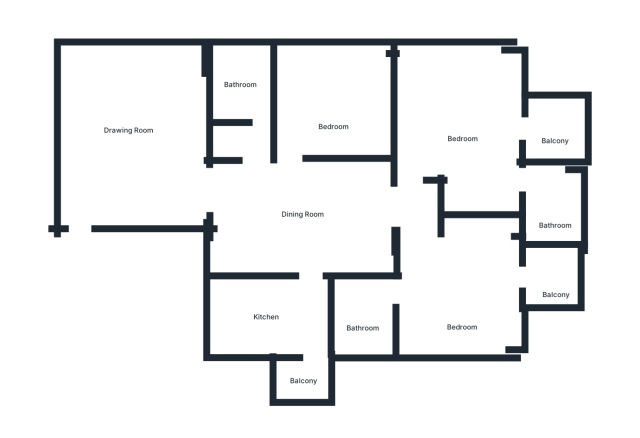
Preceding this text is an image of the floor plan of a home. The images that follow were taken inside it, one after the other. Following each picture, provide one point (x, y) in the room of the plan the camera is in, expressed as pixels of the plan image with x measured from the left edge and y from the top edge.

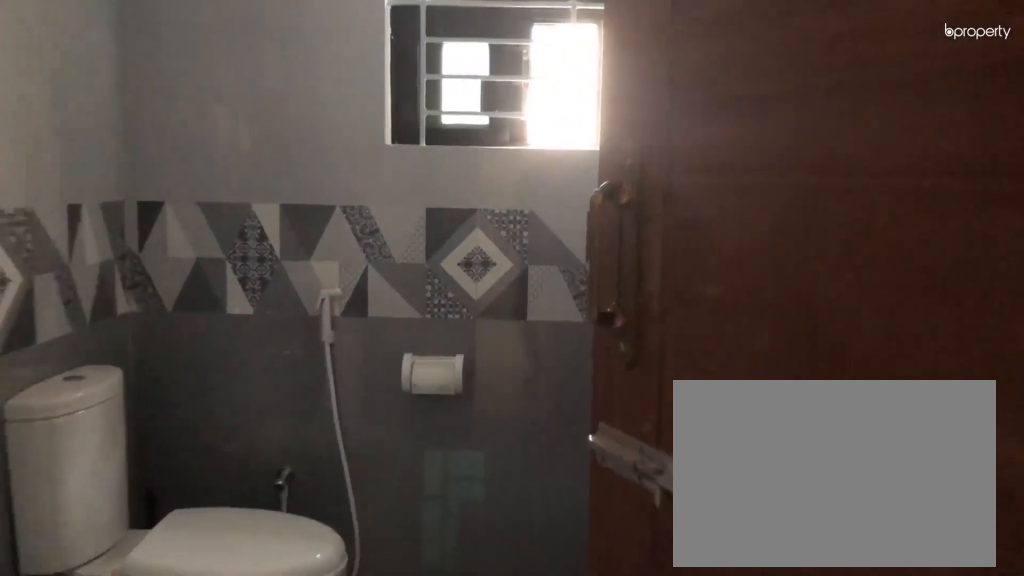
(247, 86)
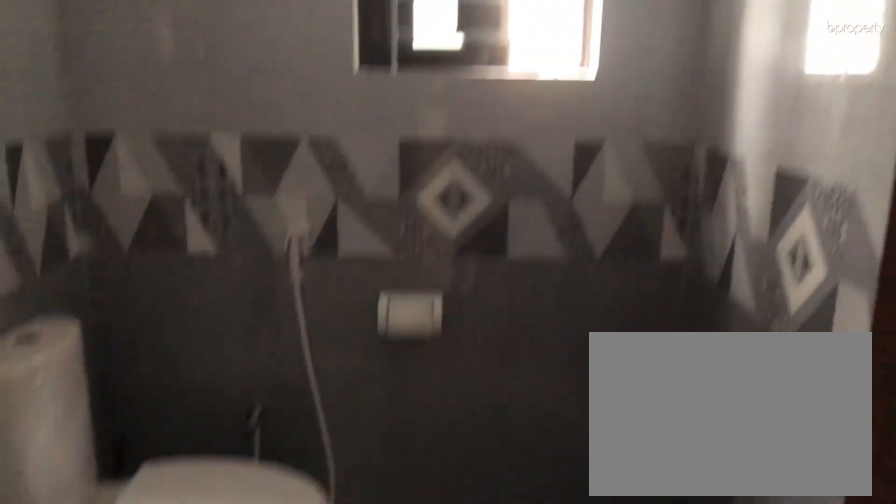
(247, 86)
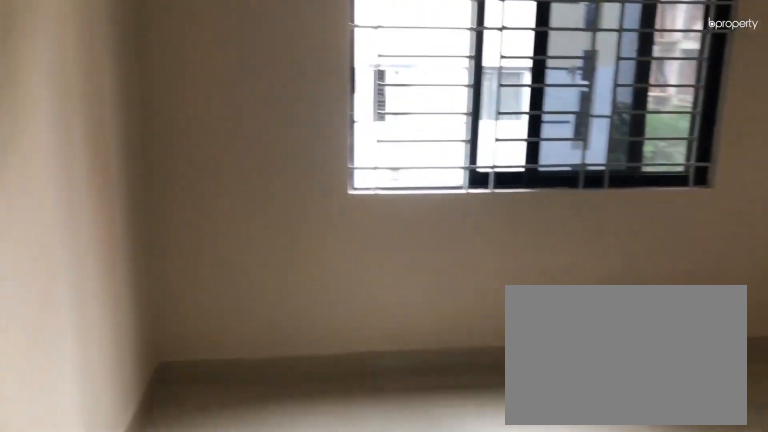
(316, 104)
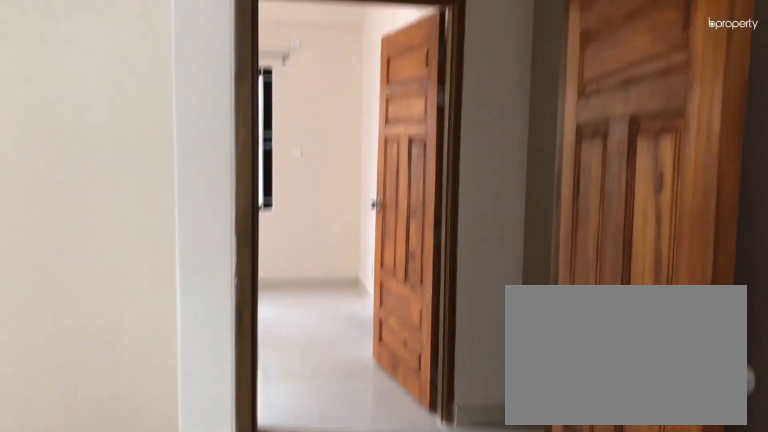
(463, 132)
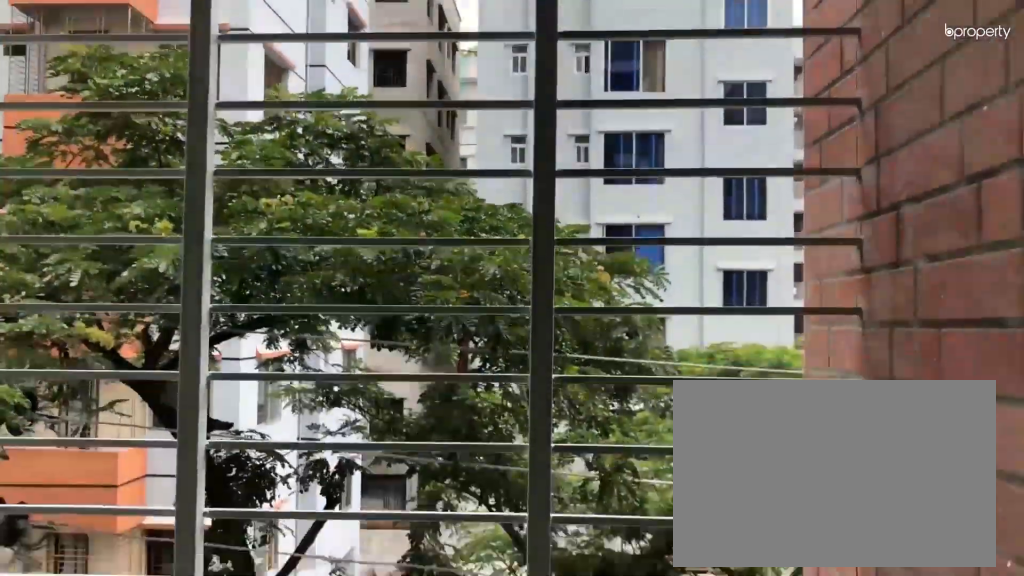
(552, 124)
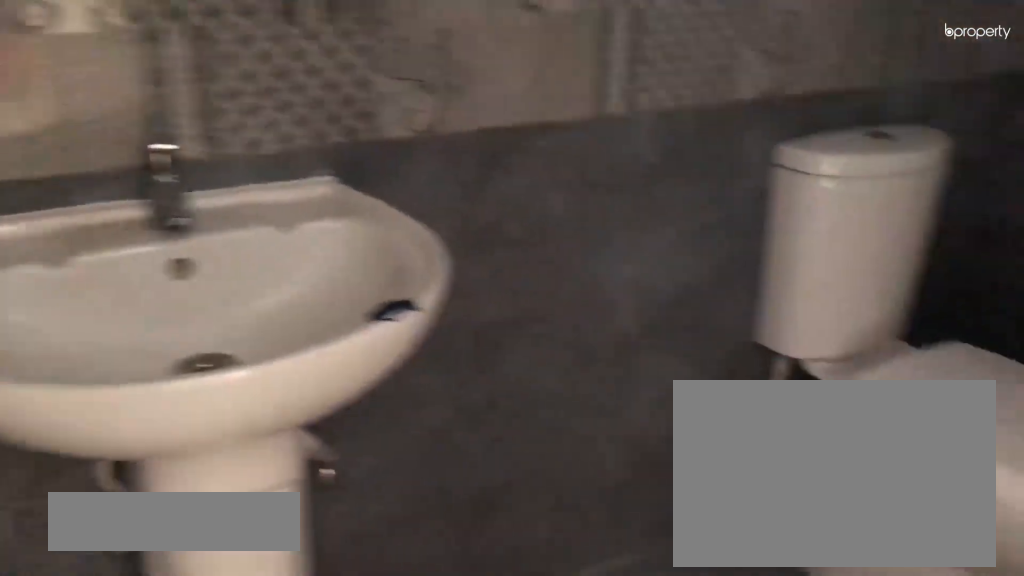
(554, 210)
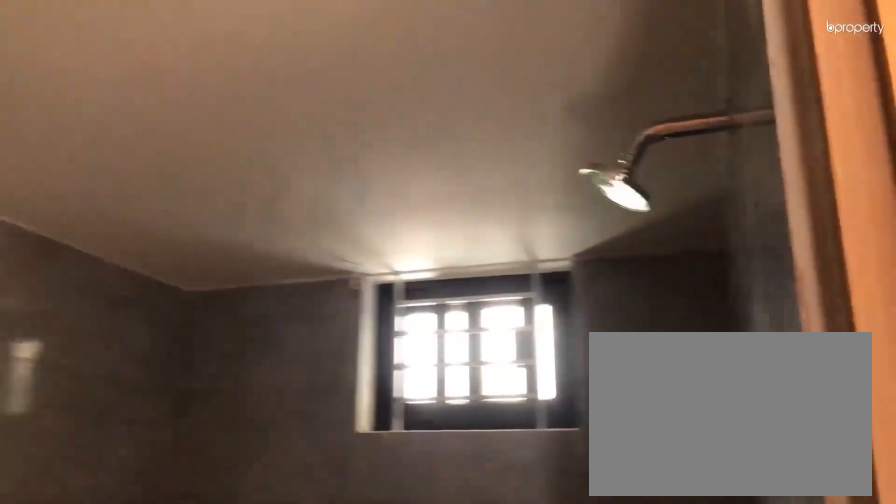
(554, 204)
